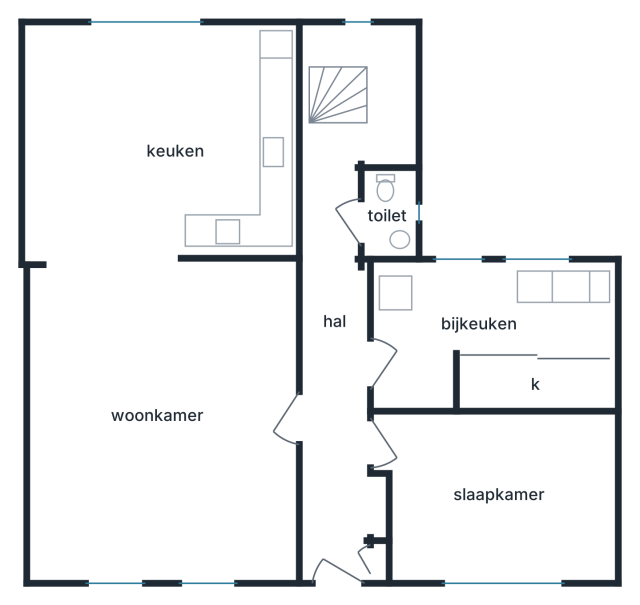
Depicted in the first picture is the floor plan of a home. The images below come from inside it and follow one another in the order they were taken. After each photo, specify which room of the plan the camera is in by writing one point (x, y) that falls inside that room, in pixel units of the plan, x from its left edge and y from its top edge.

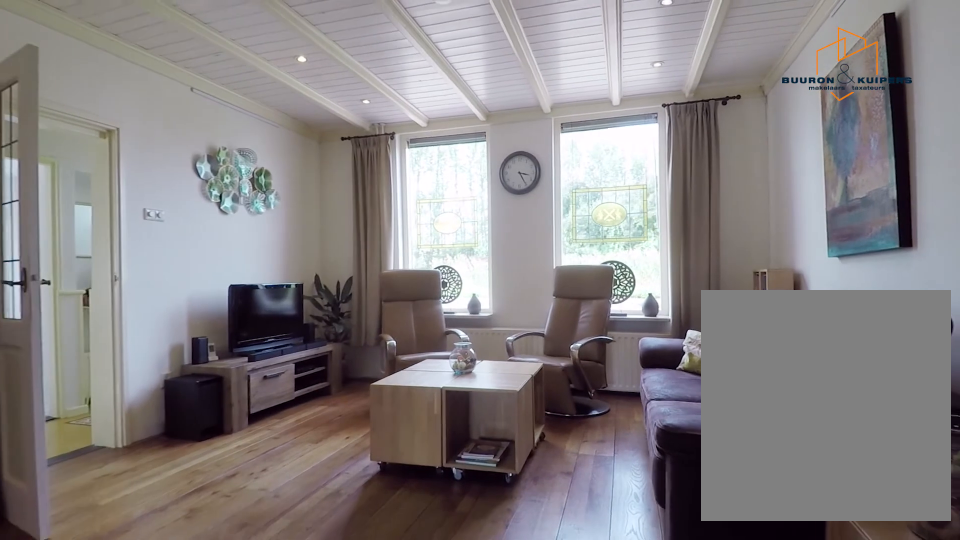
(165, 419)
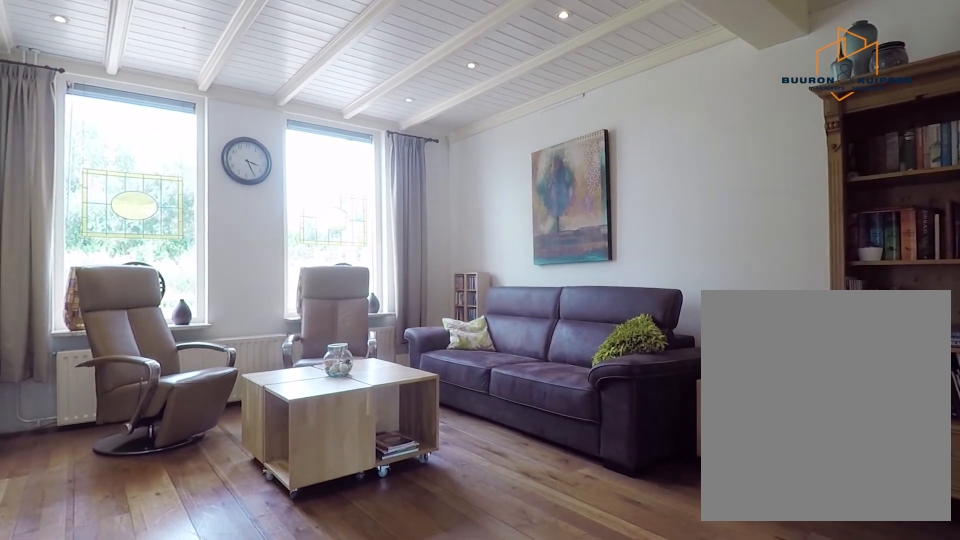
(165, 419)
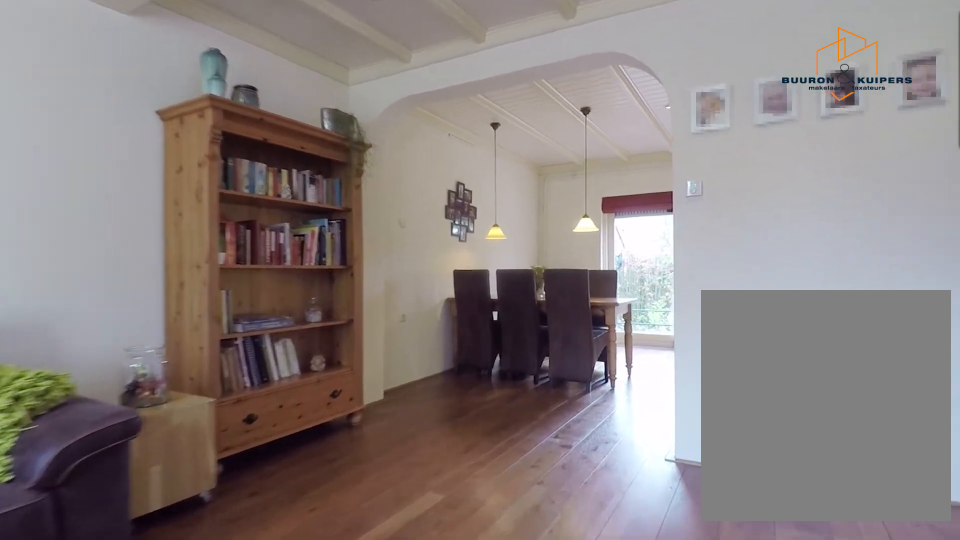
(165, 419)
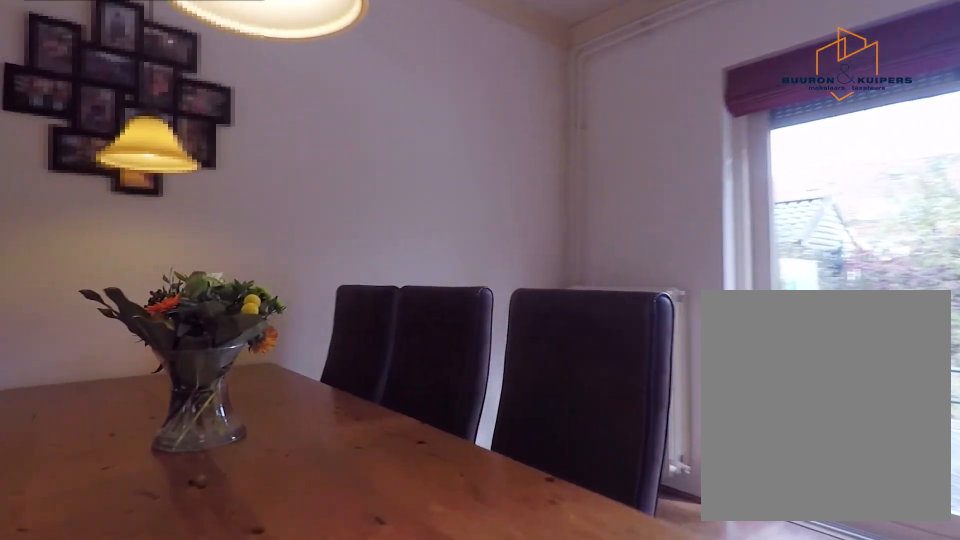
(164, 146)
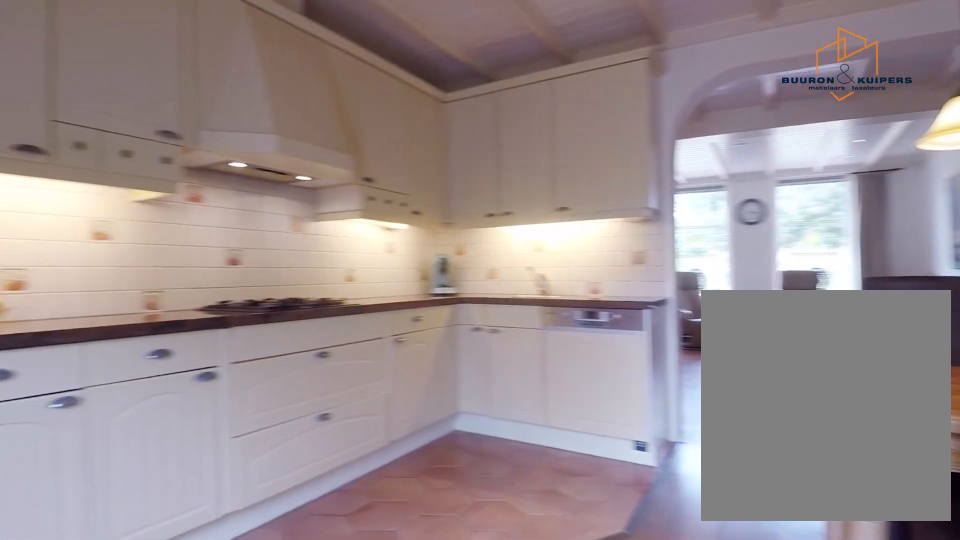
(164, 146)
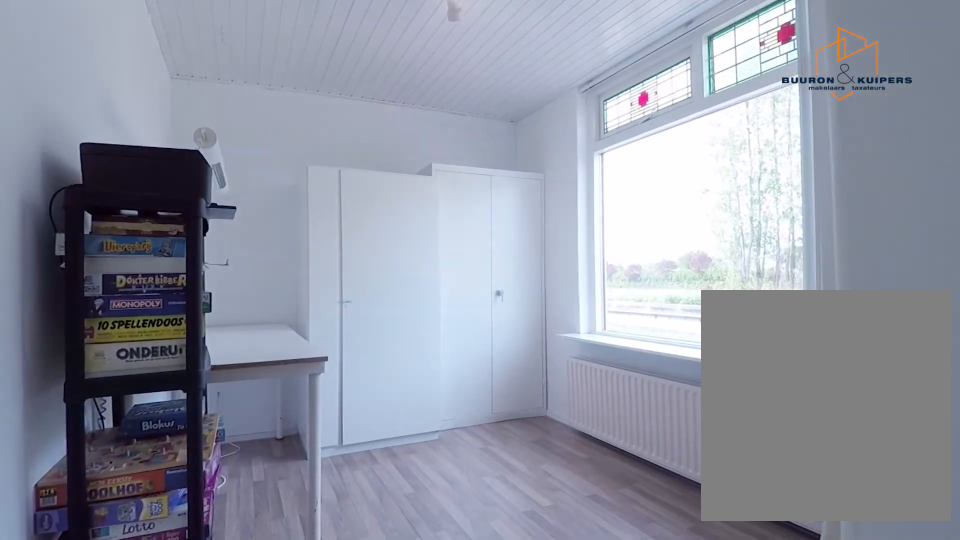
(498, 494)
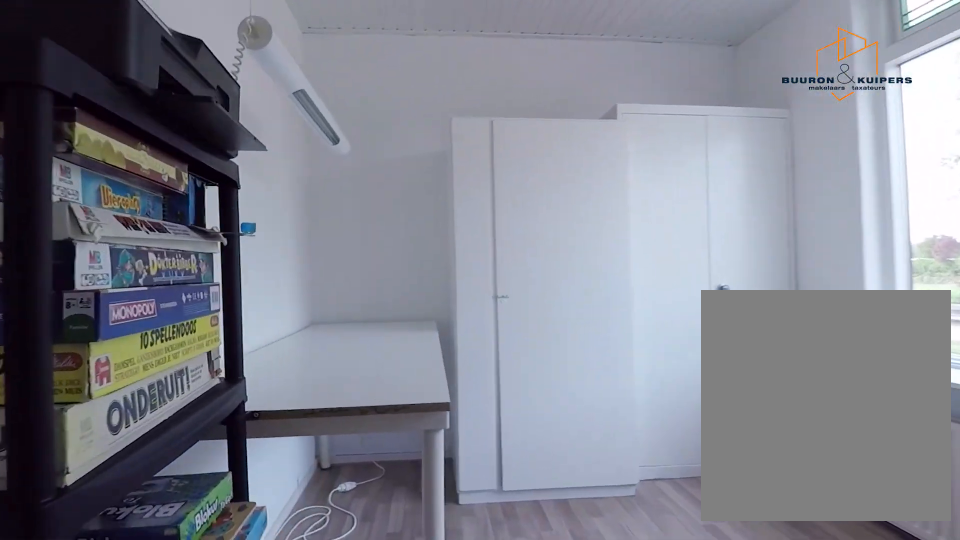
(498, 494)
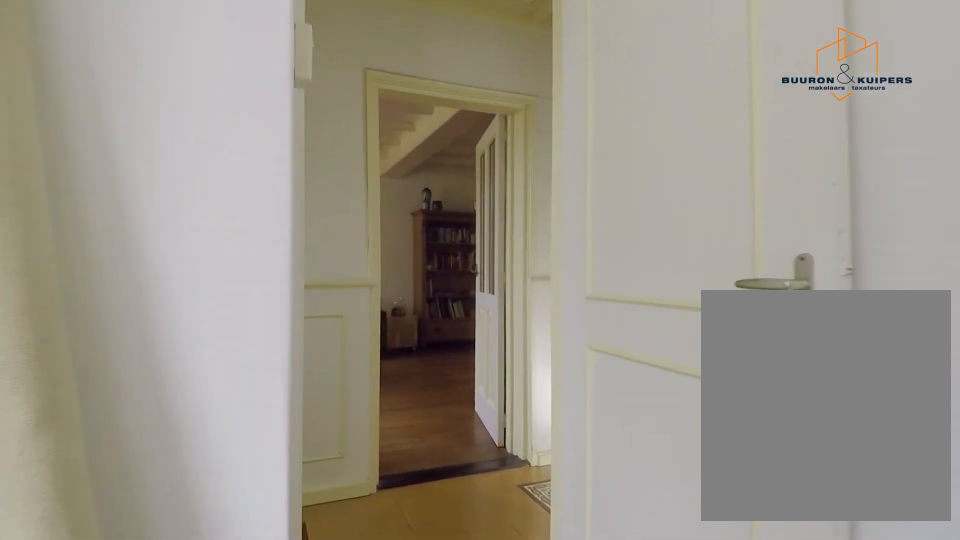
(498, 494)
